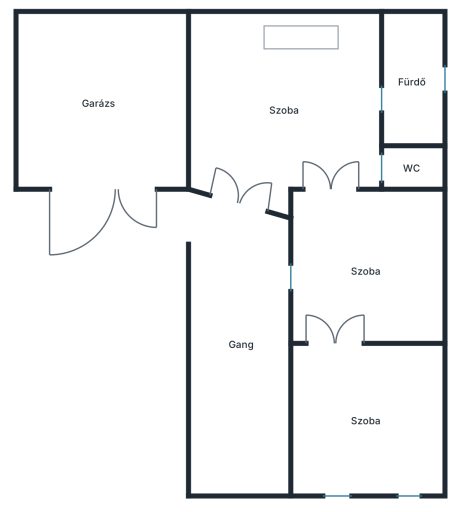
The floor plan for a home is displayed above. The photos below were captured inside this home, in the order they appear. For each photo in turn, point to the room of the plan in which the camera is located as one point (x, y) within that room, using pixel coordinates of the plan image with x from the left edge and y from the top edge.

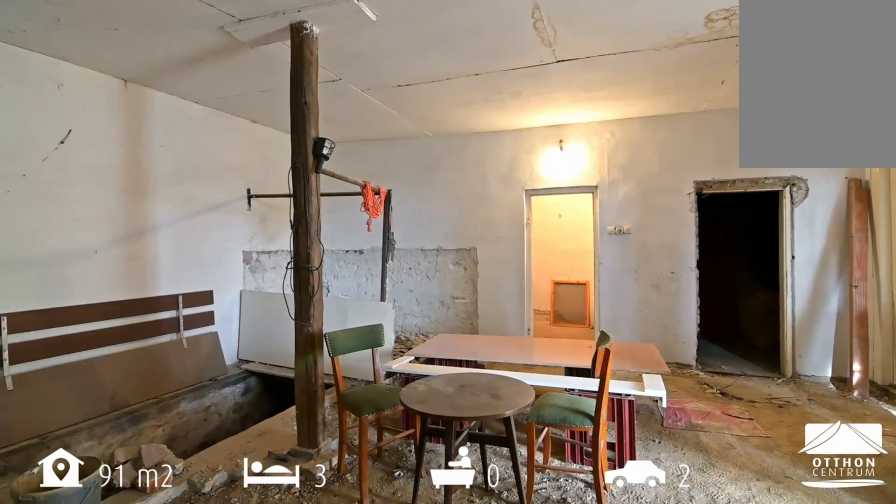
(296, 131)
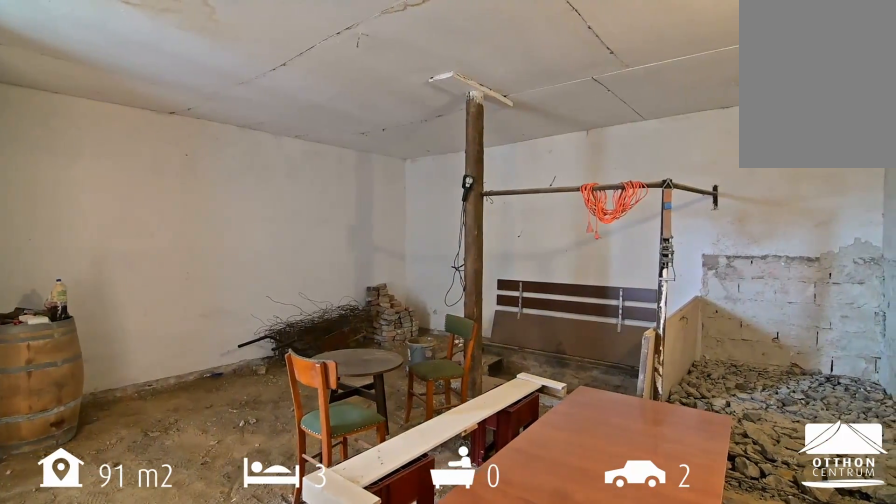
(296, 131)
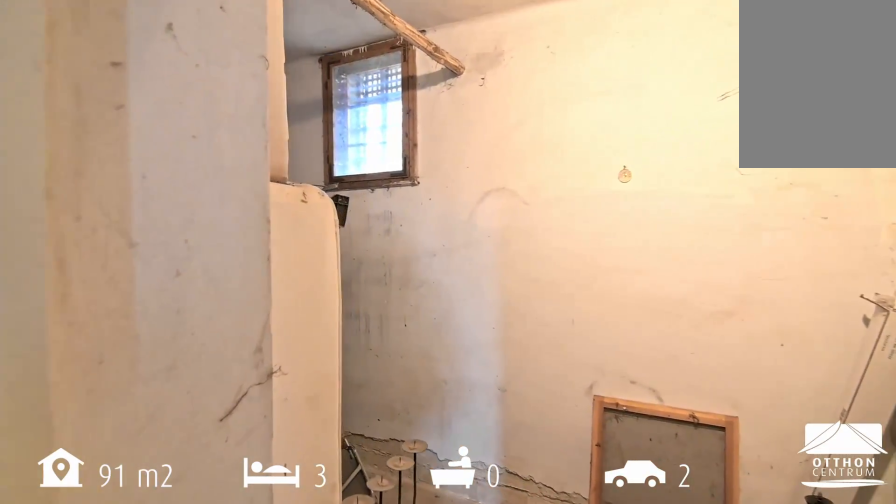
(413, 95)
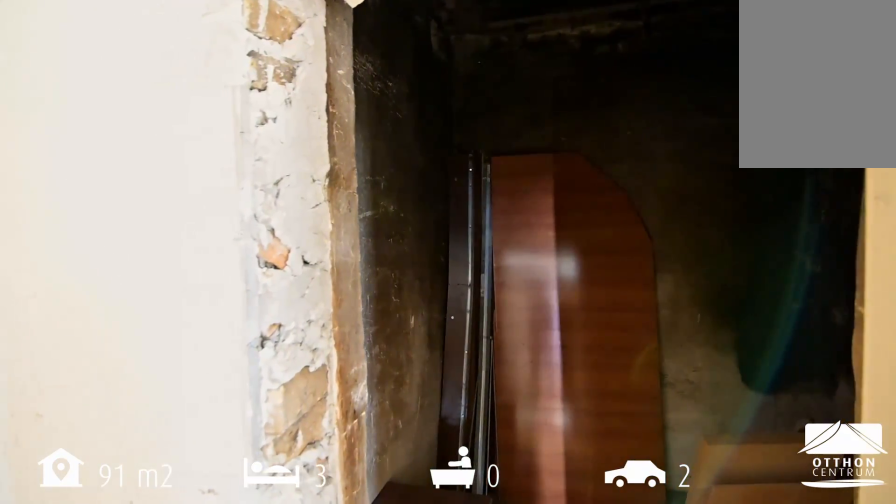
(413, 166)
